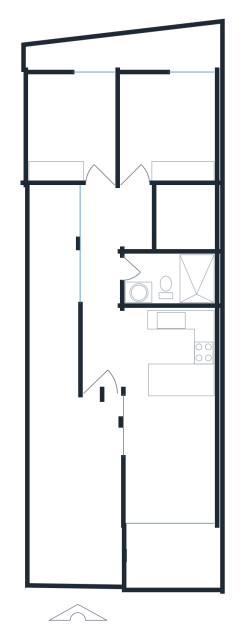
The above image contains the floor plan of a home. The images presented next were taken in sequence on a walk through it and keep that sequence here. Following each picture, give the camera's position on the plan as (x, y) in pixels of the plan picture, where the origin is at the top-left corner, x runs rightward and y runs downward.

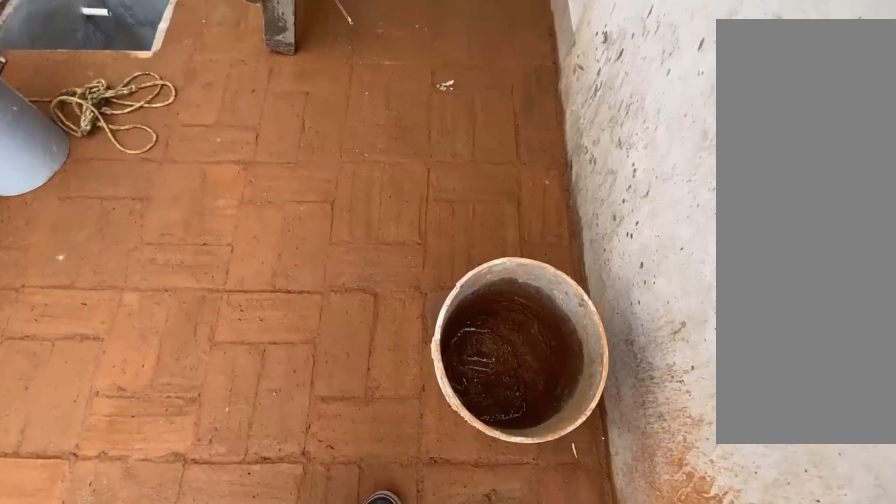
(75, 547)
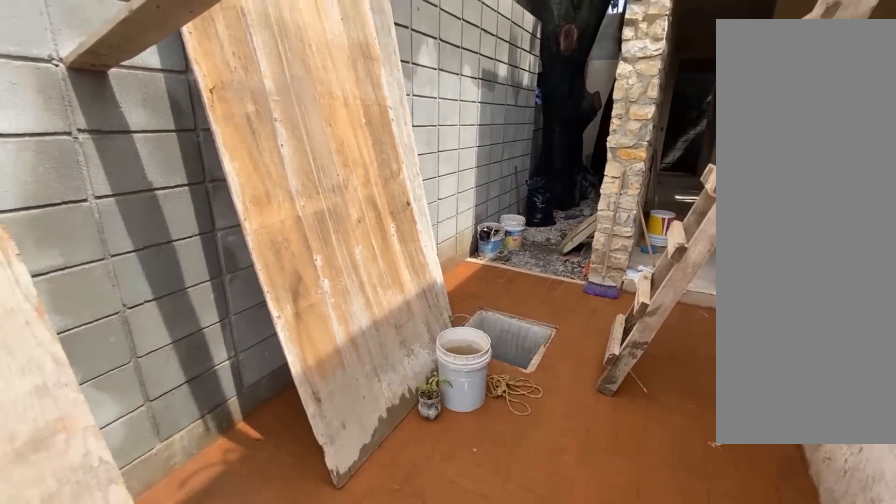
(75, 547)
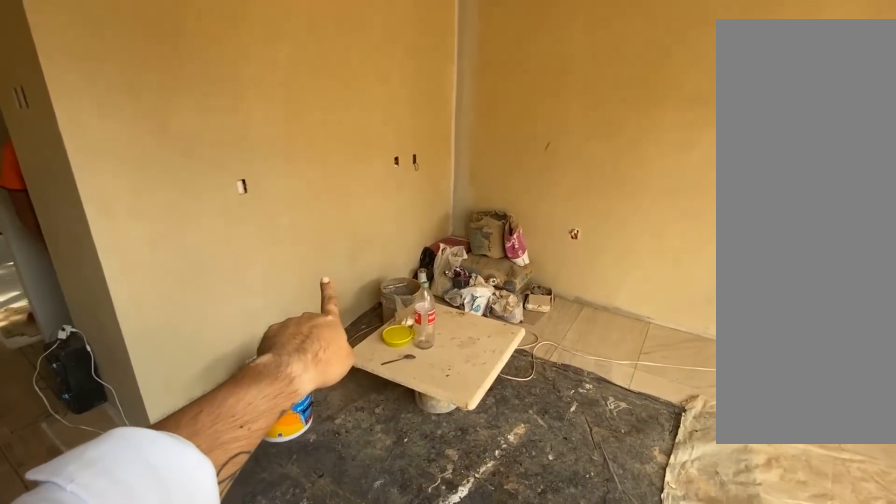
(121, 351)
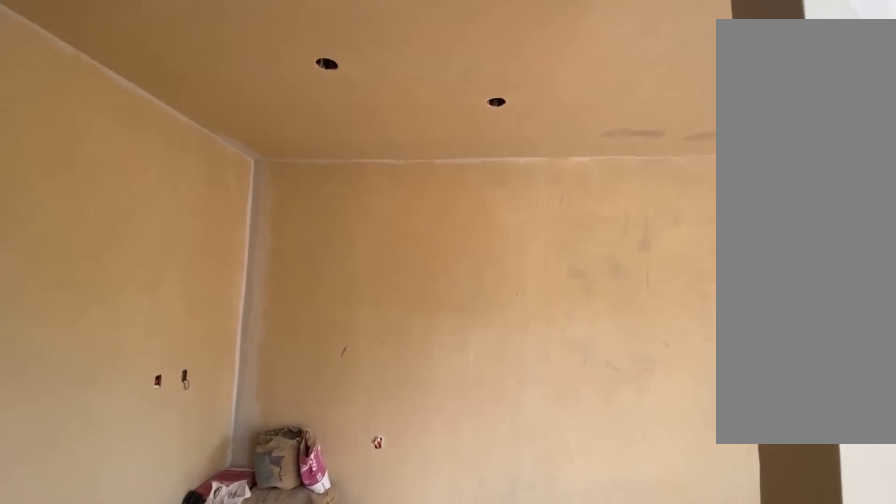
(121, 351)
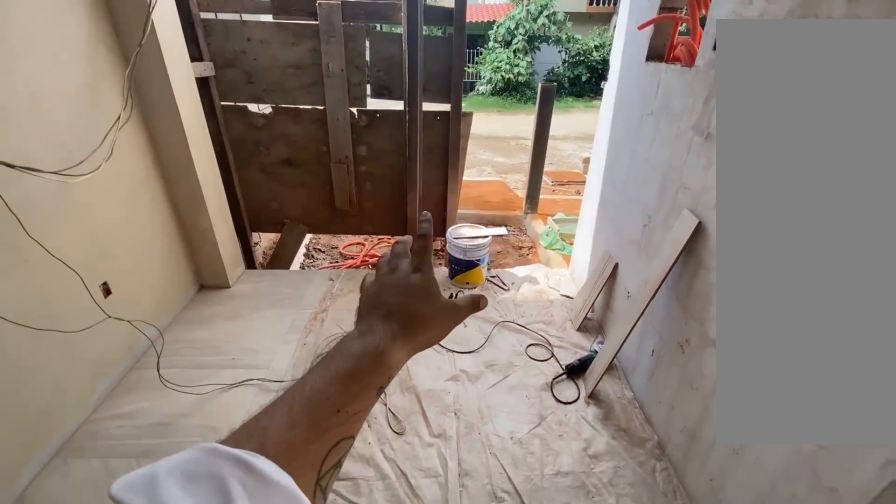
(164, 462)
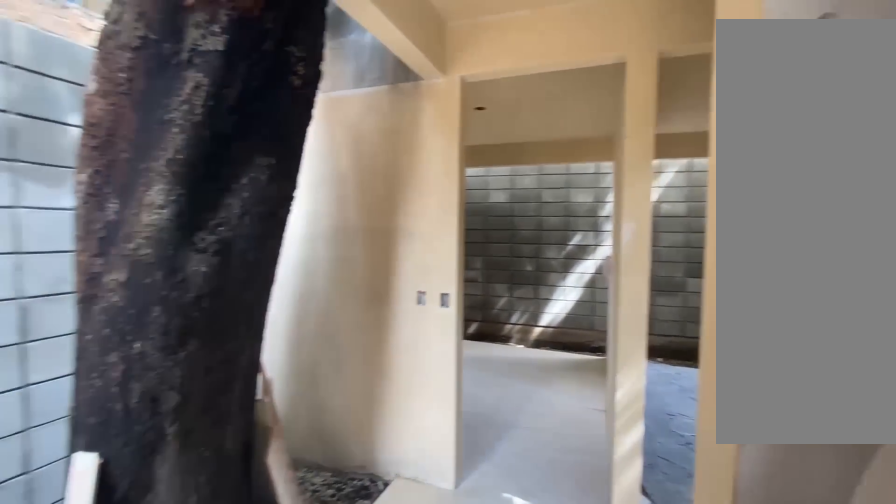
(105, 270)
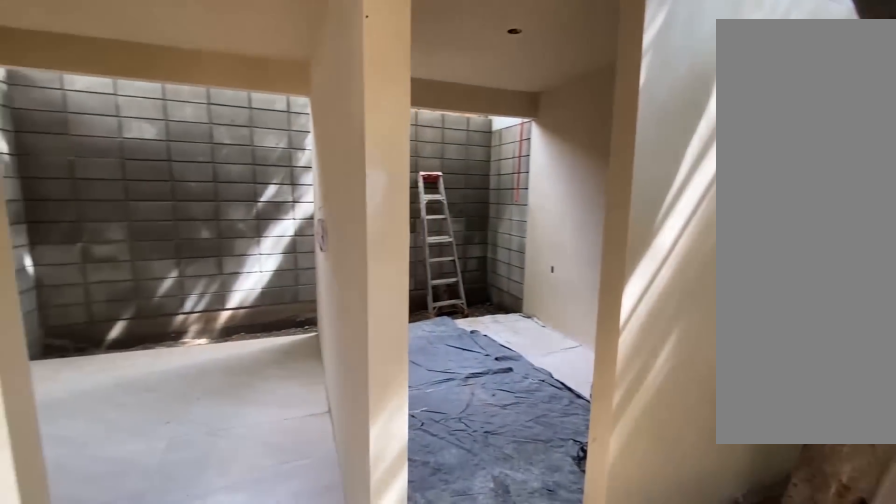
(106, 270)
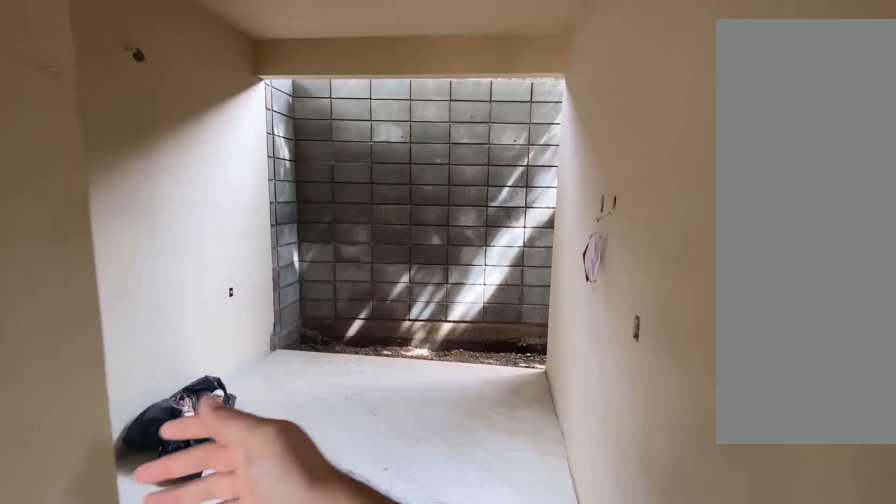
(119, 222)
